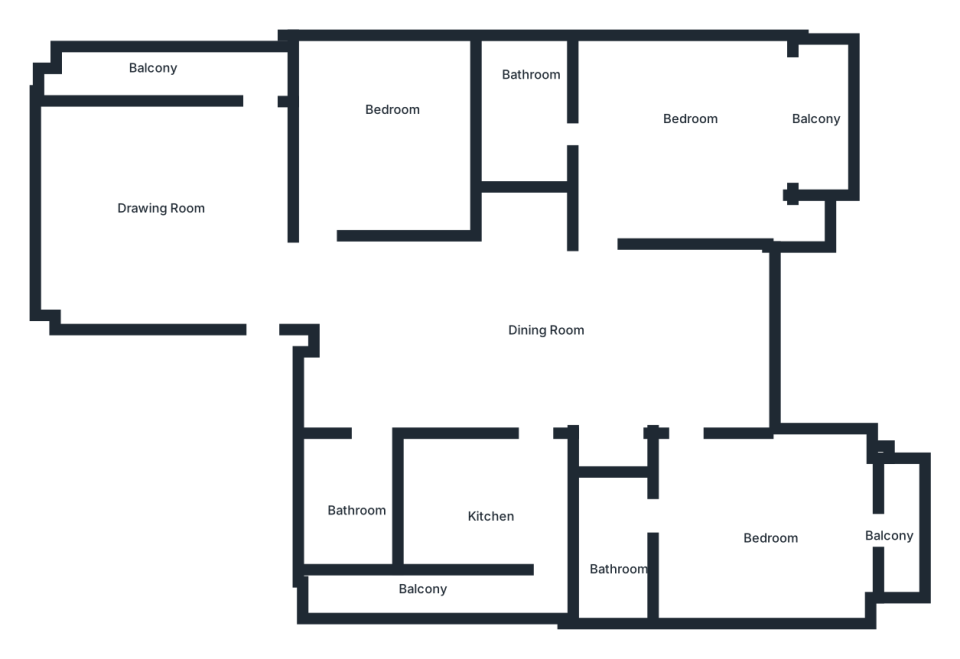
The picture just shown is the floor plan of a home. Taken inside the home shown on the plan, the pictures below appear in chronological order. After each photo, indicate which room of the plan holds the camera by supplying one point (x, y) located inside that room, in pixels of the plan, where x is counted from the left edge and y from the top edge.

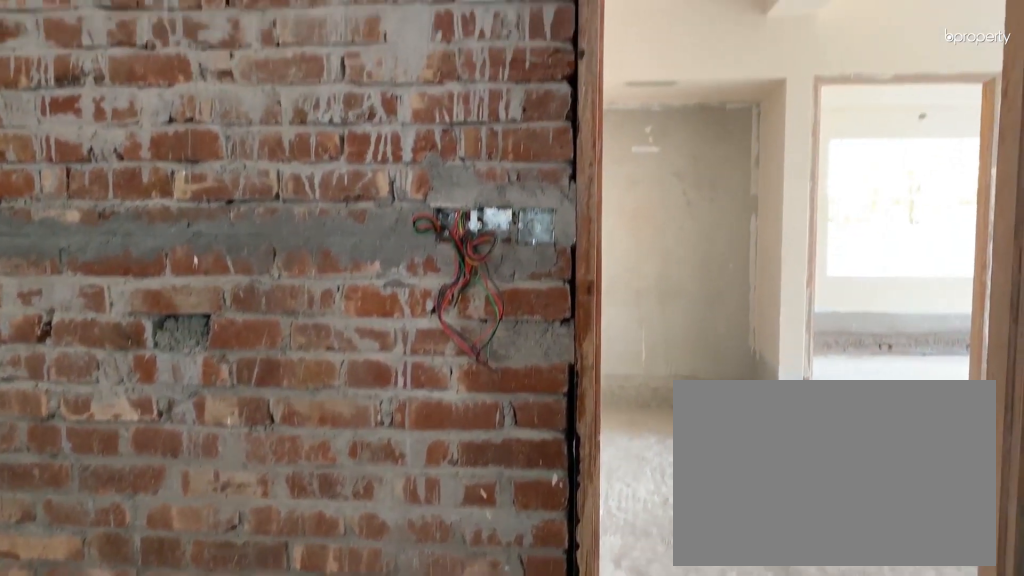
(488, 501)
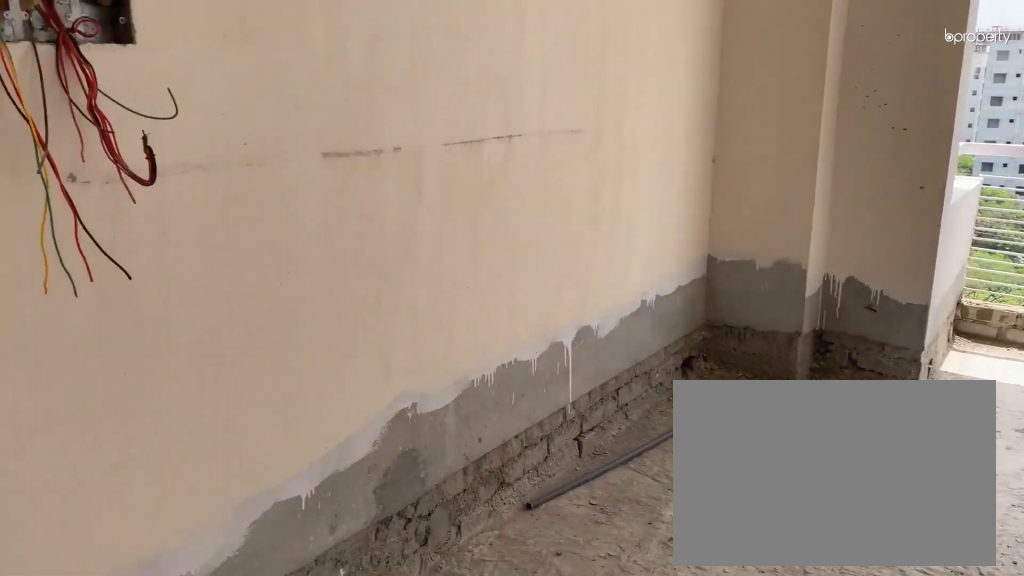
(768, 540)
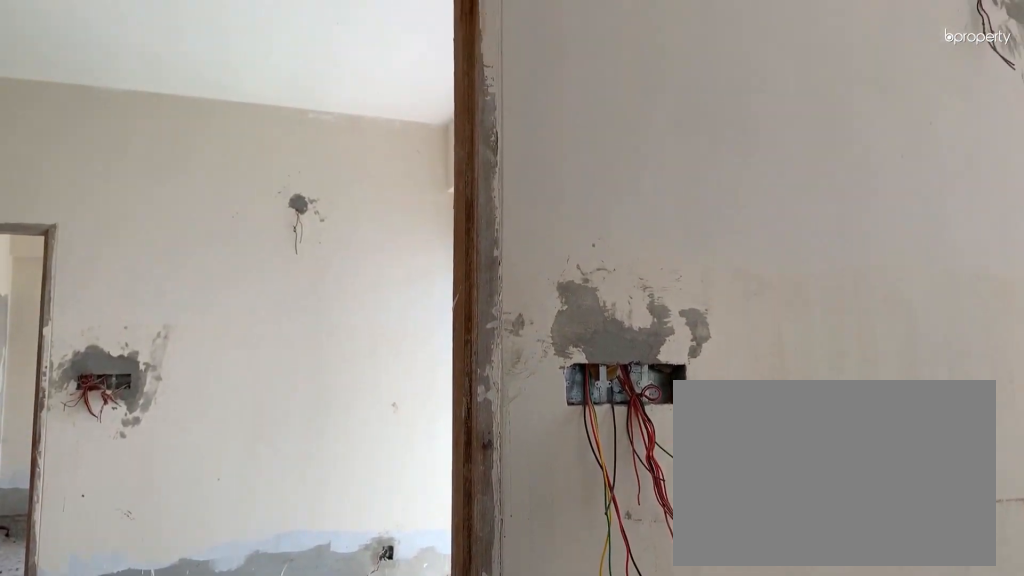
(768, 540)
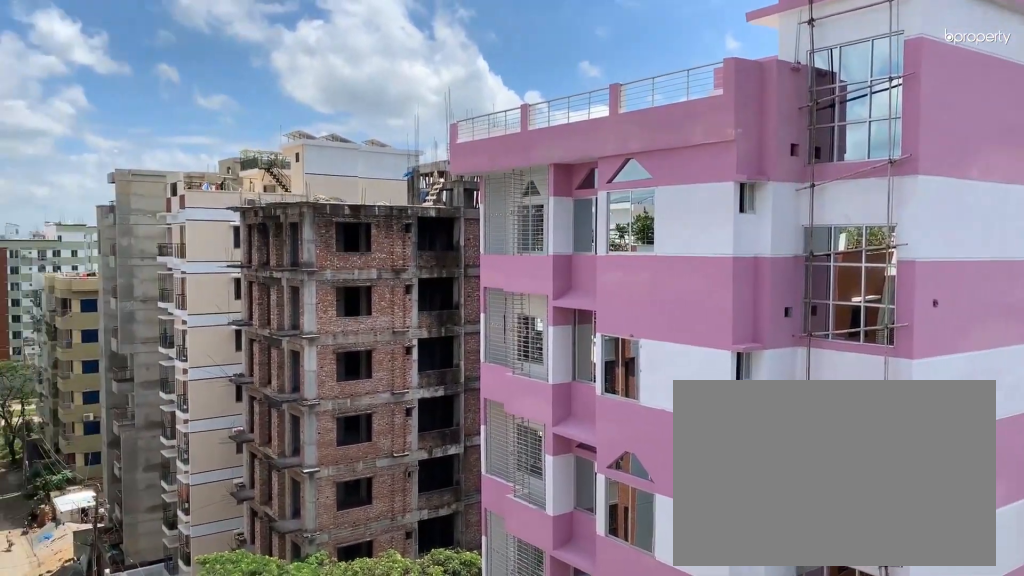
(901, 536)
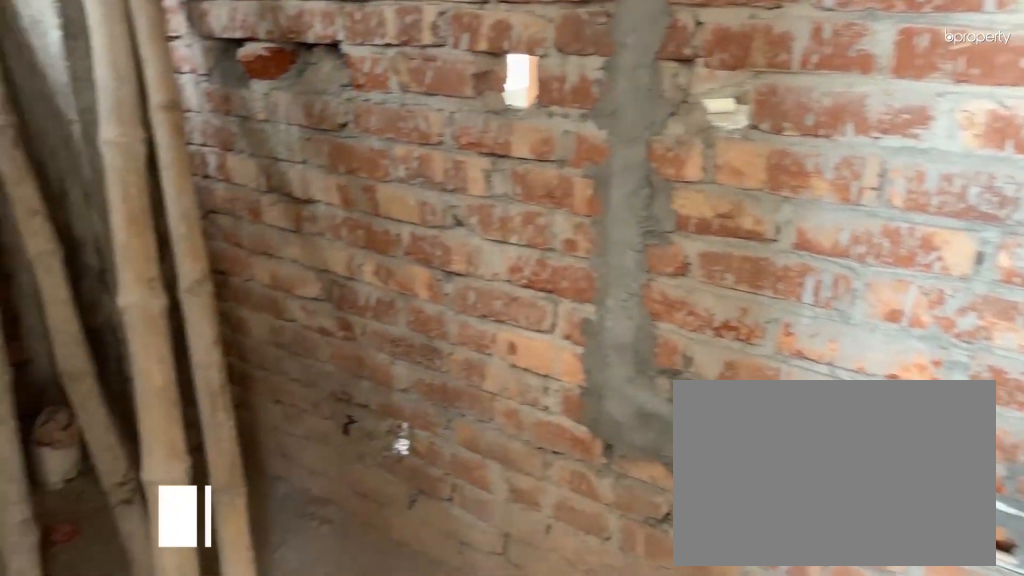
(612, 530)
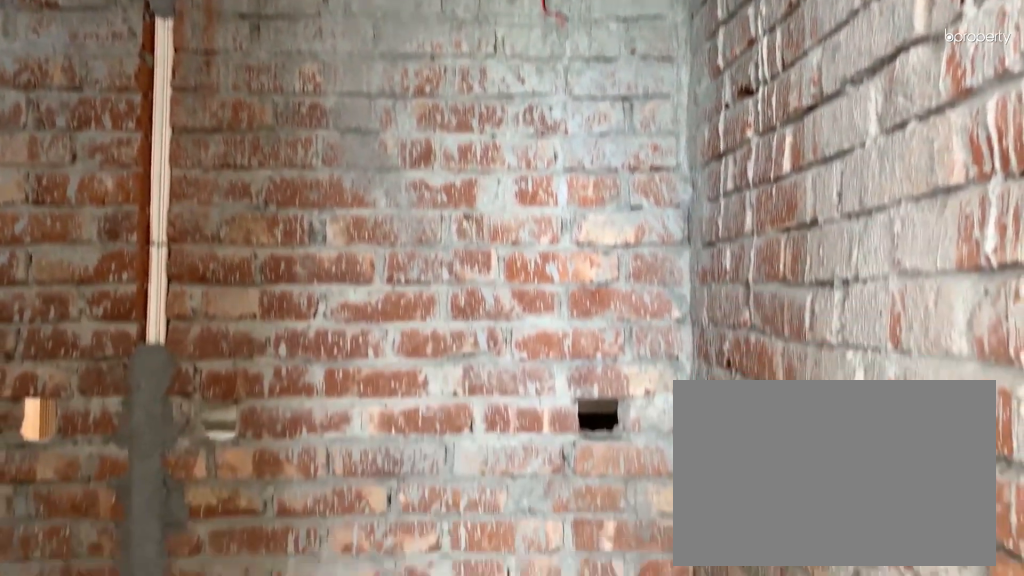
(612, 524)
